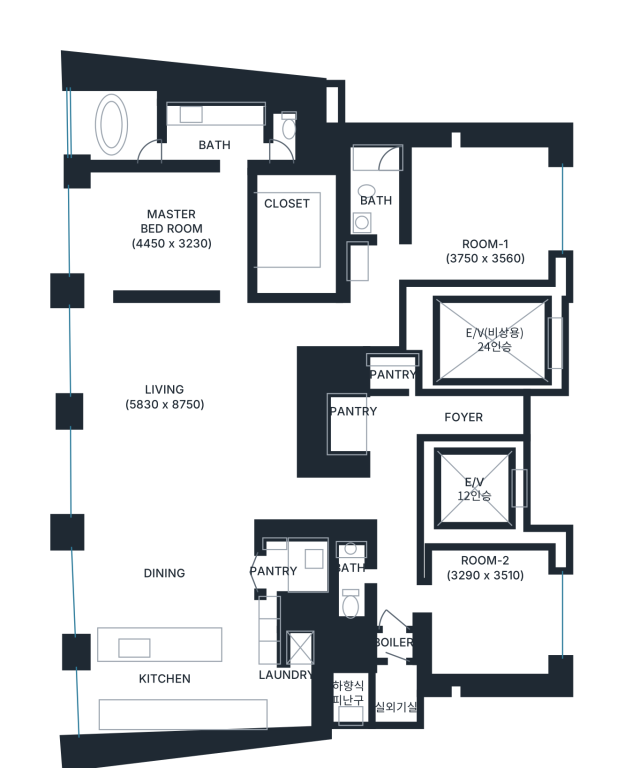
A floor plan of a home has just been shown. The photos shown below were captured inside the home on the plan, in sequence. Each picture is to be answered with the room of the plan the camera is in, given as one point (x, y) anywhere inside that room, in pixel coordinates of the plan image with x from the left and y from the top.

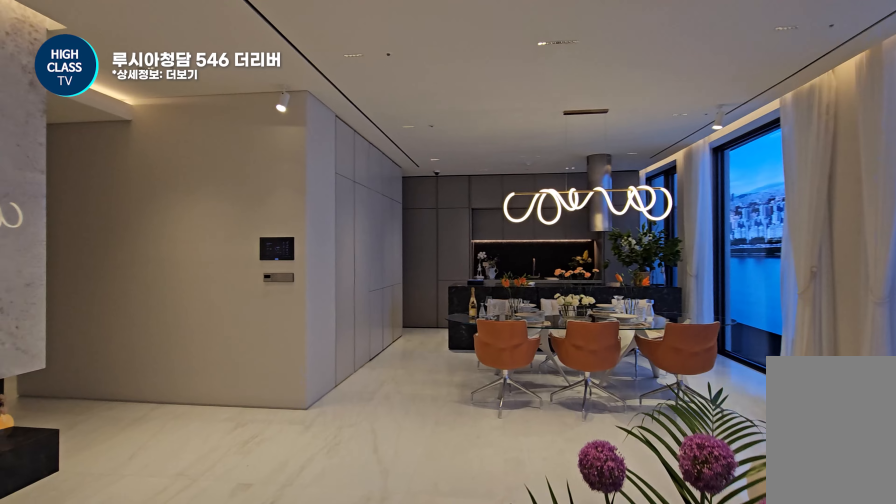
(187, 405)
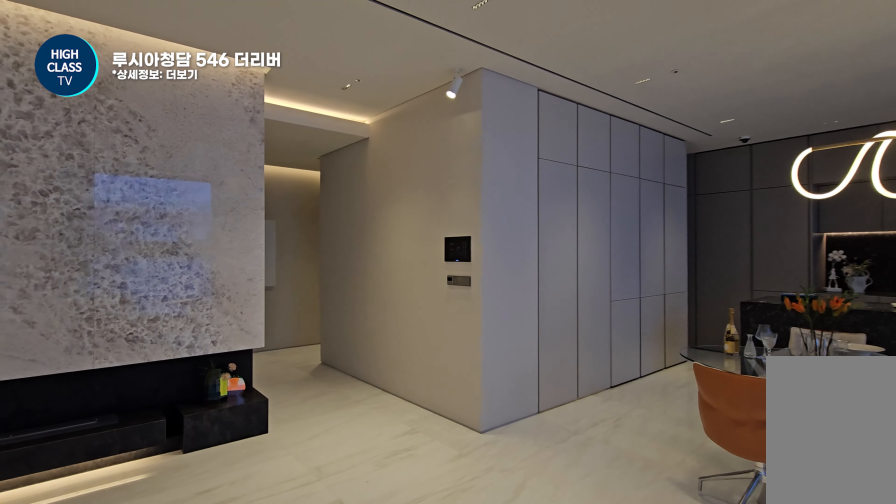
(187, 405)
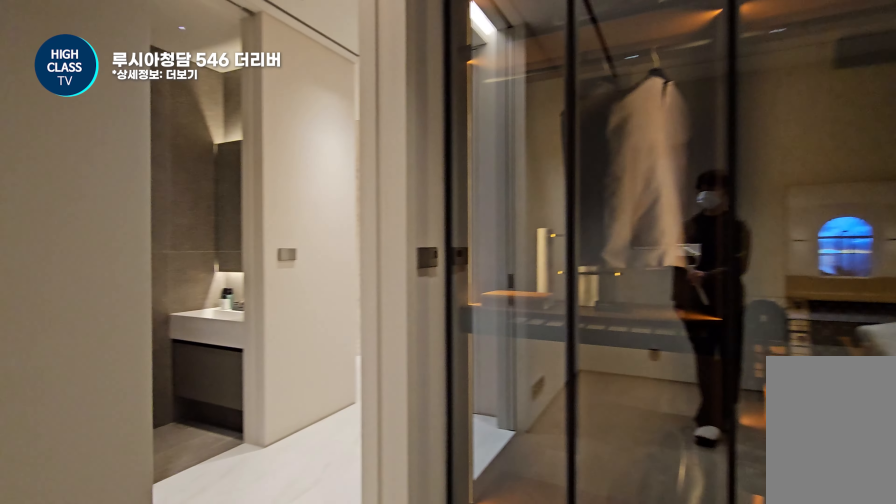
(487, 610)
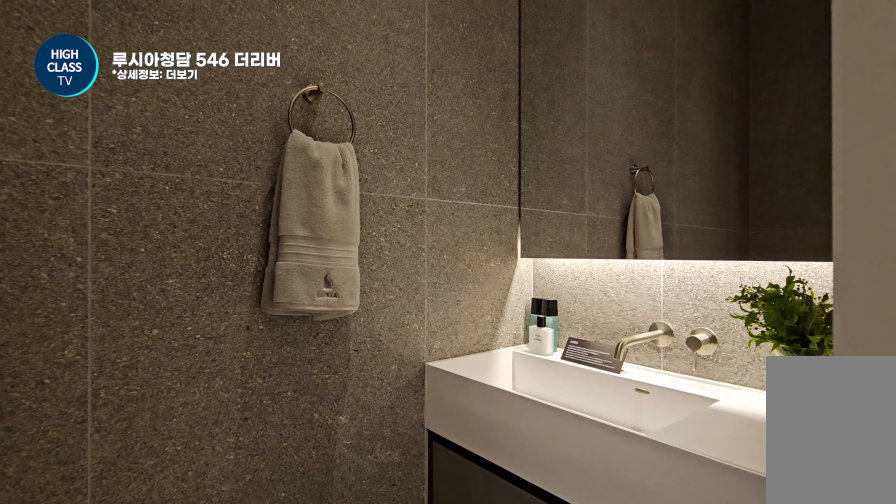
(352, 575)
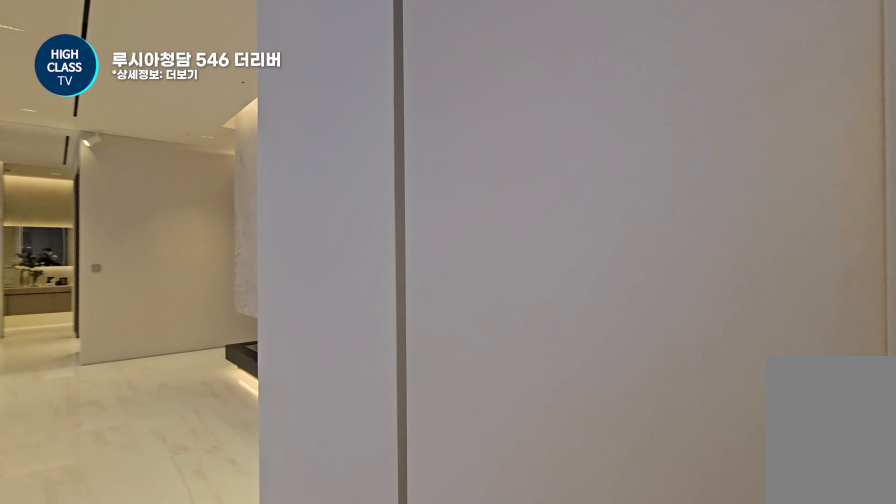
(194, 606)
